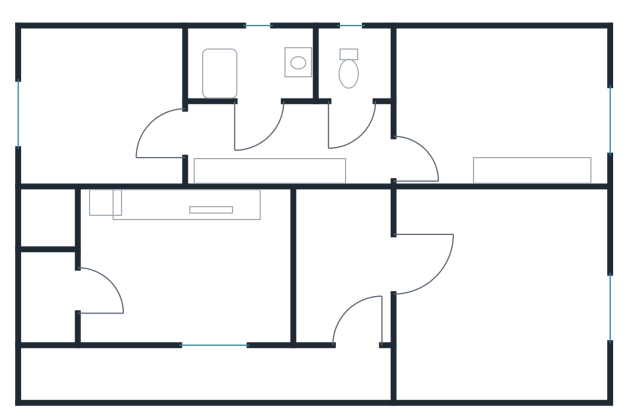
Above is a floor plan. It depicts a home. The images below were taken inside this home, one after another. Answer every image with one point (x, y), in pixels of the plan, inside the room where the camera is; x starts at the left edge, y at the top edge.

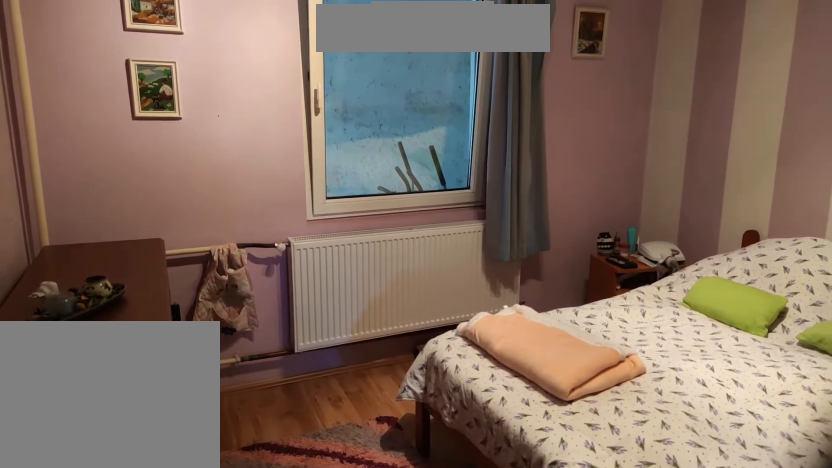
(115, 112)
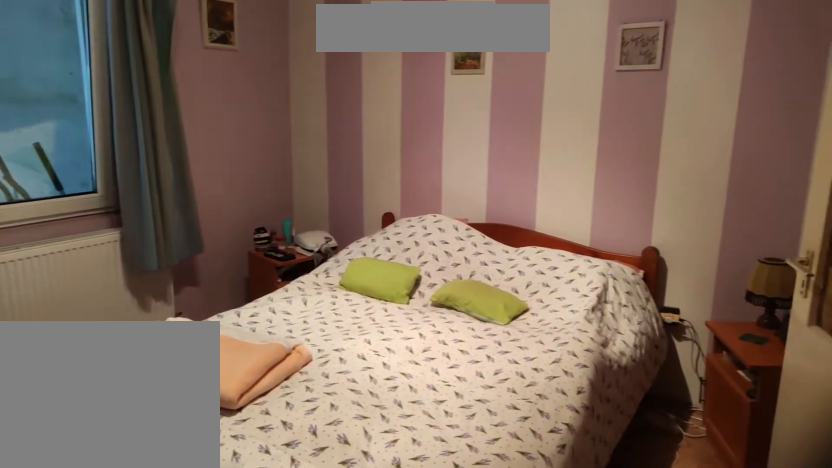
(115, 112)
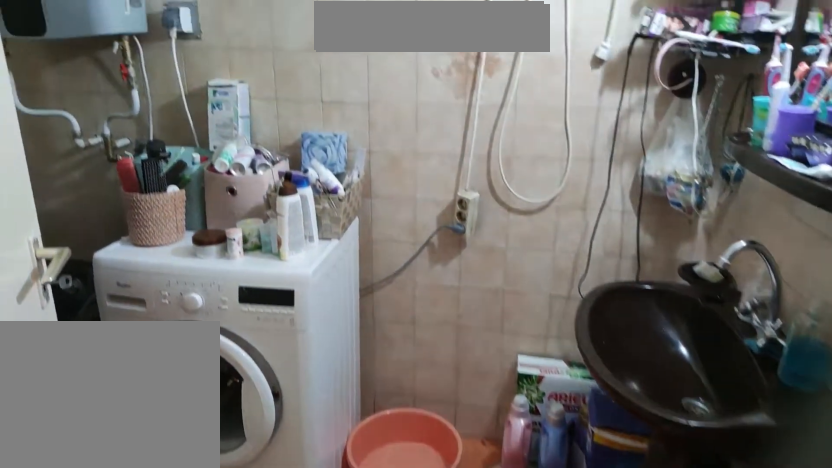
(262, 74)
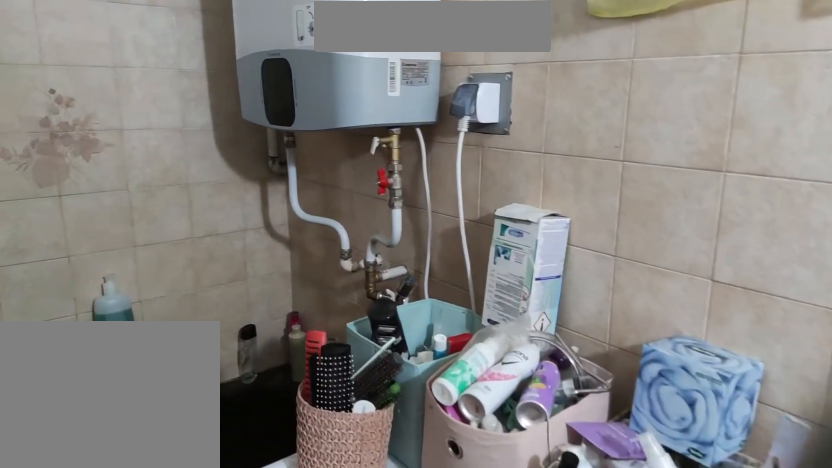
(262, 74)
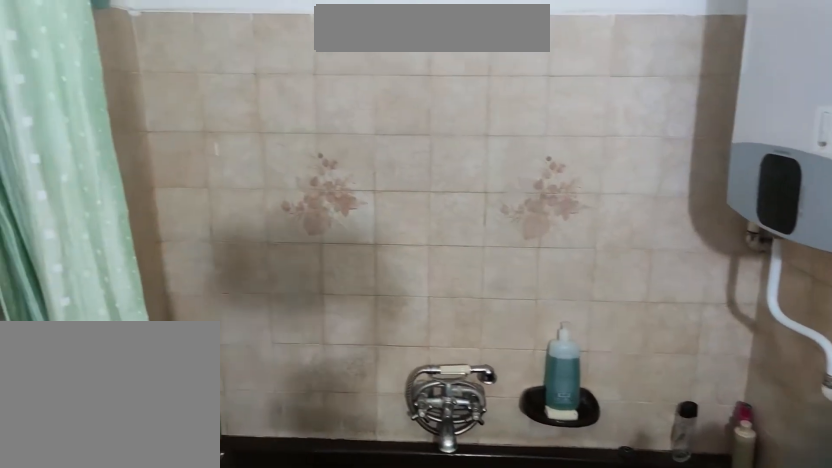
(262, 74)
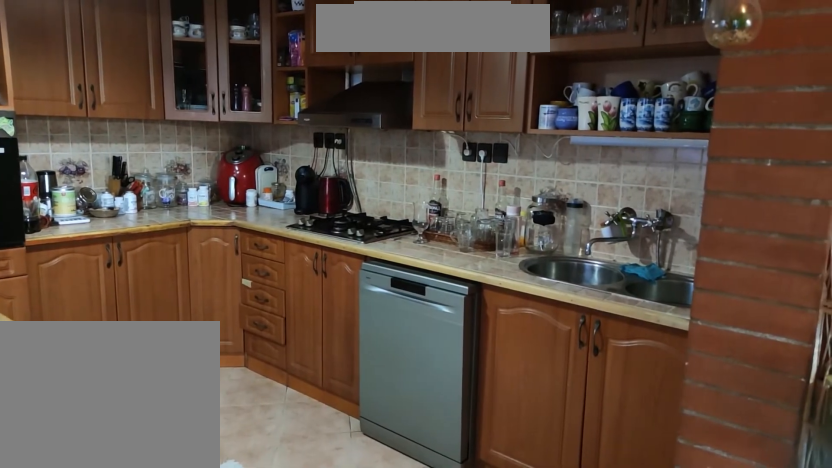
(199, 265)
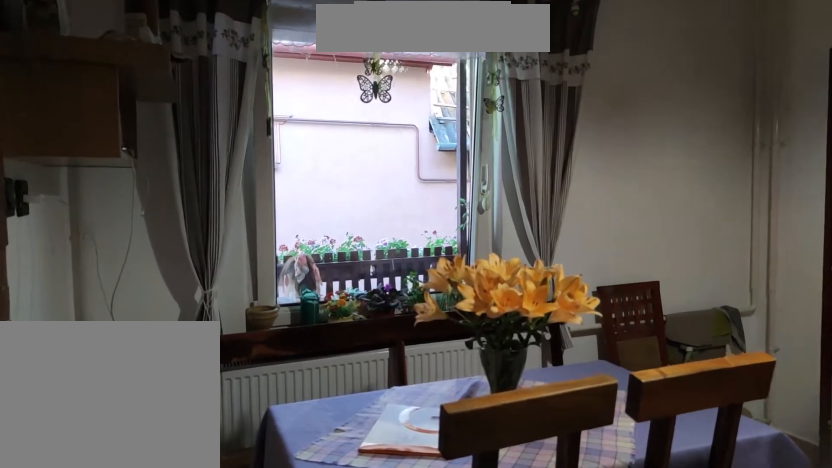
(199, 265)
